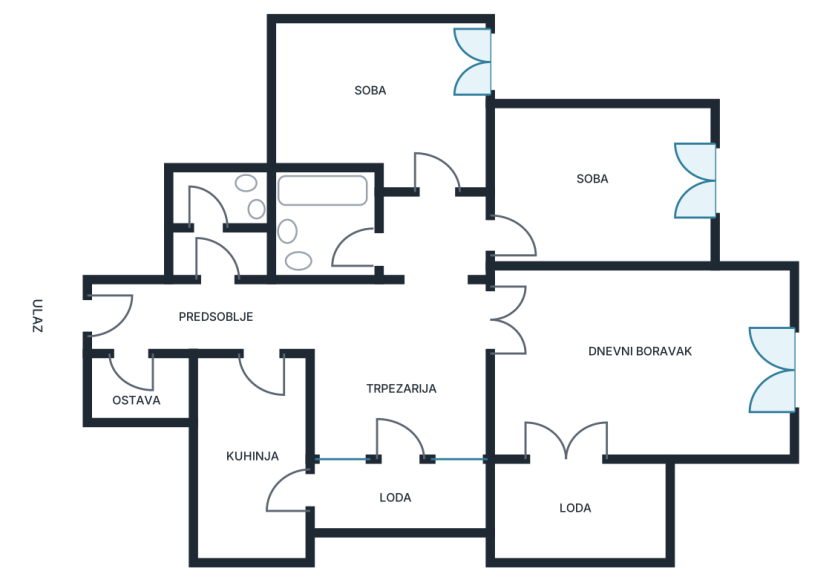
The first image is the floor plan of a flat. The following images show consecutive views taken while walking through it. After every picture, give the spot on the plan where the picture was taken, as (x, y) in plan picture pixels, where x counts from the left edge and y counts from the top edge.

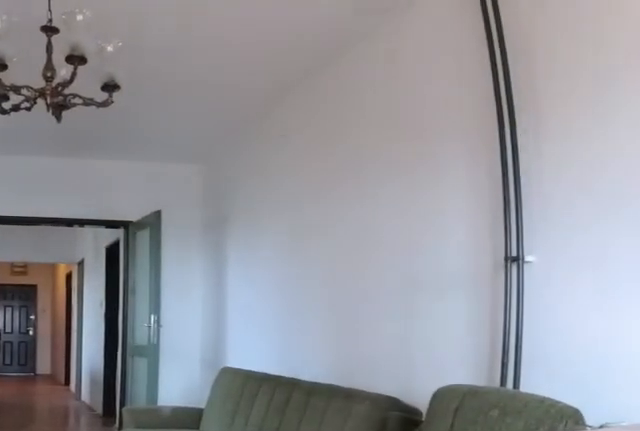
(761, 374)
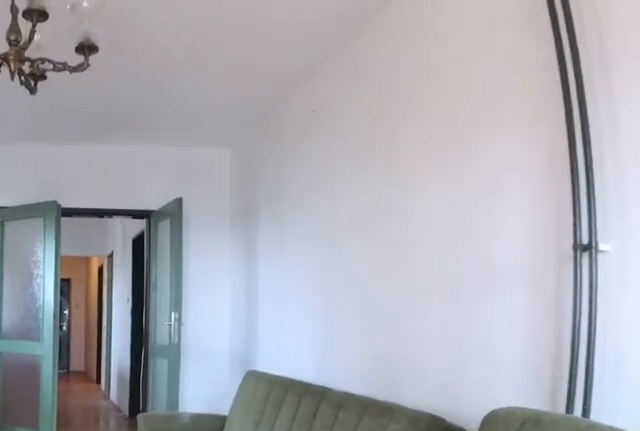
(751, 372)
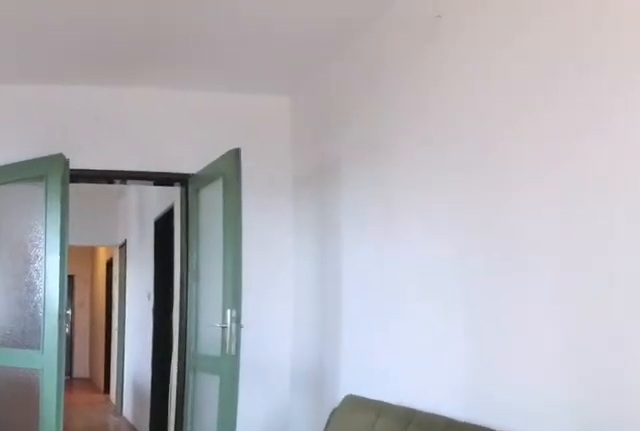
(677, 370)
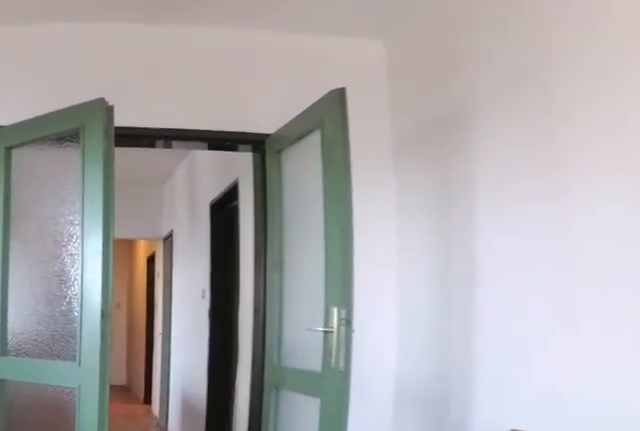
(634, 371)
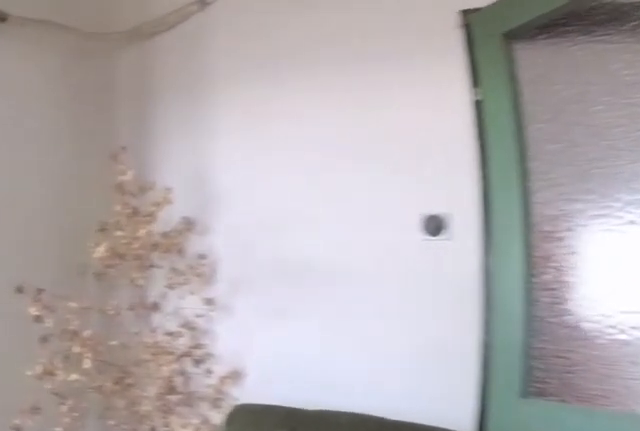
(596, 382)
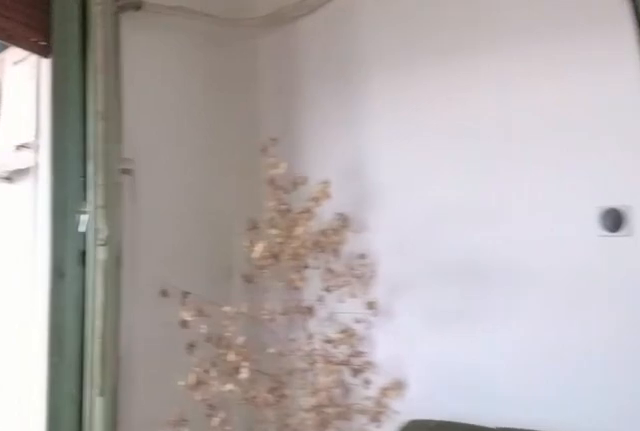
(593, 385)
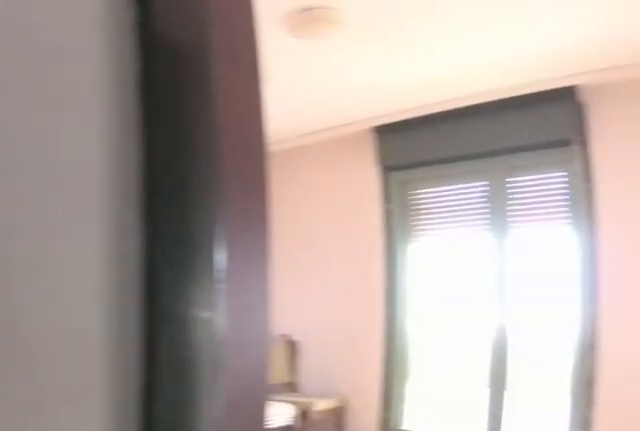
(436, 255)
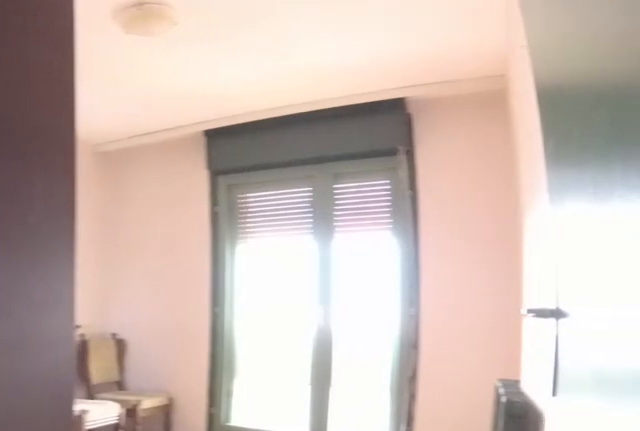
(440, 253)
